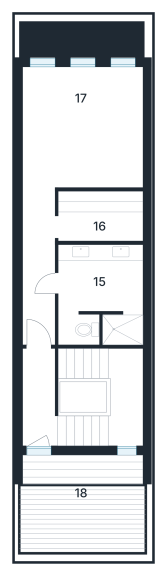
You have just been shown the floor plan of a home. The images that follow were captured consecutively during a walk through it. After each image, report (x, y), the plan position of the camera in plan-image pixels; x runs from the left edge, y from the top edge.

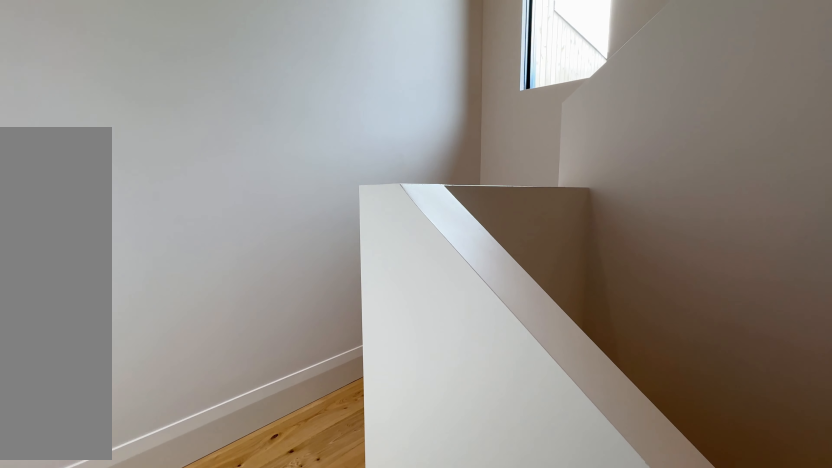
(91, 366)
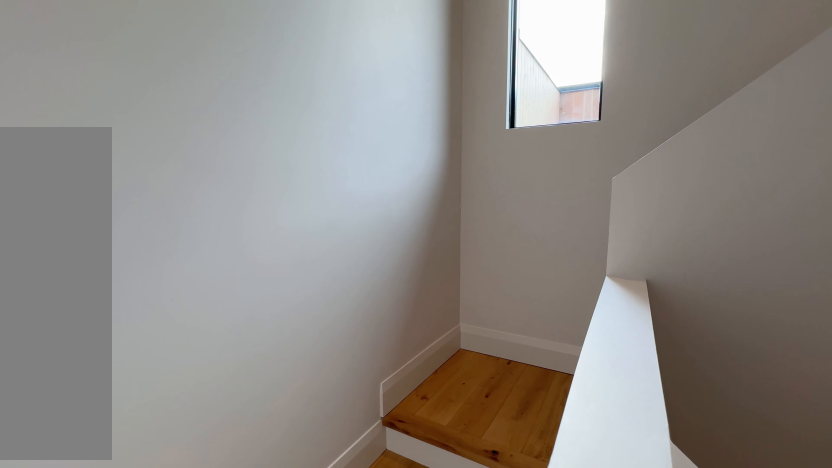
(104, 368)
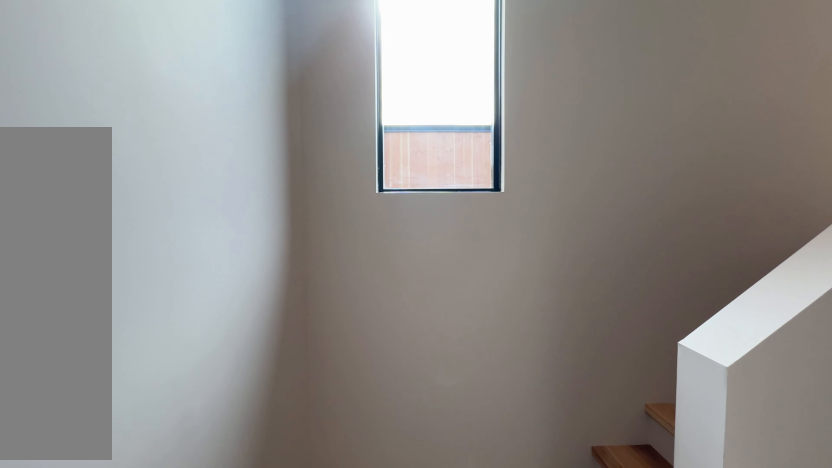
(120, 379)
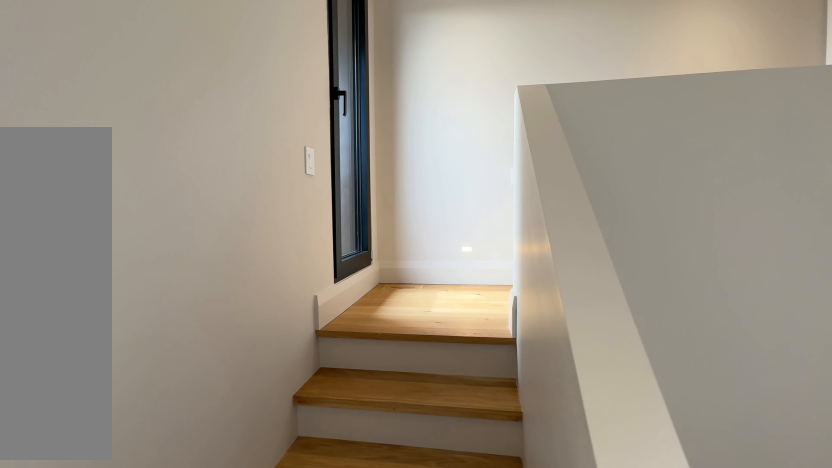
(121, 413)
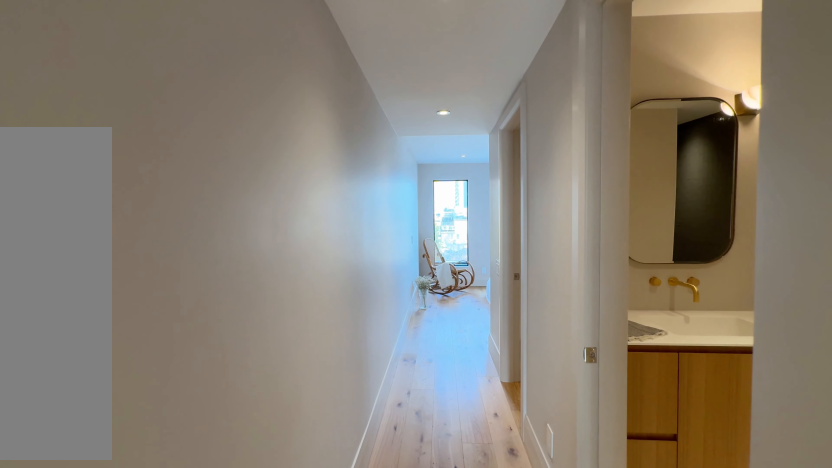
(40, 332)
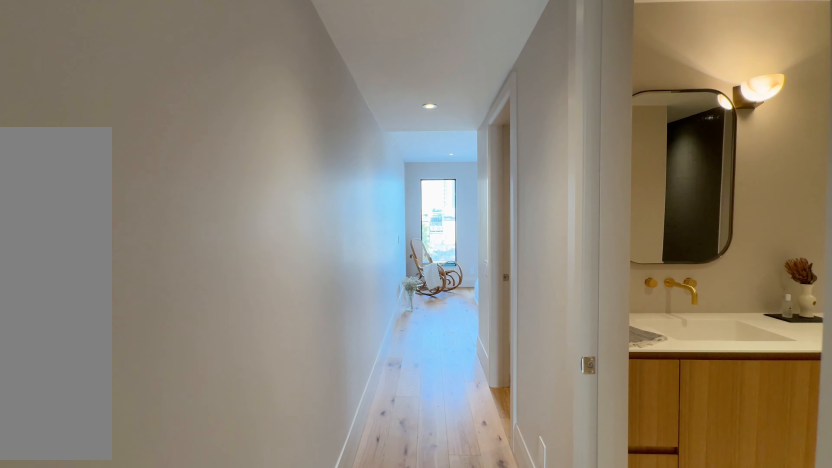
(40, 323)
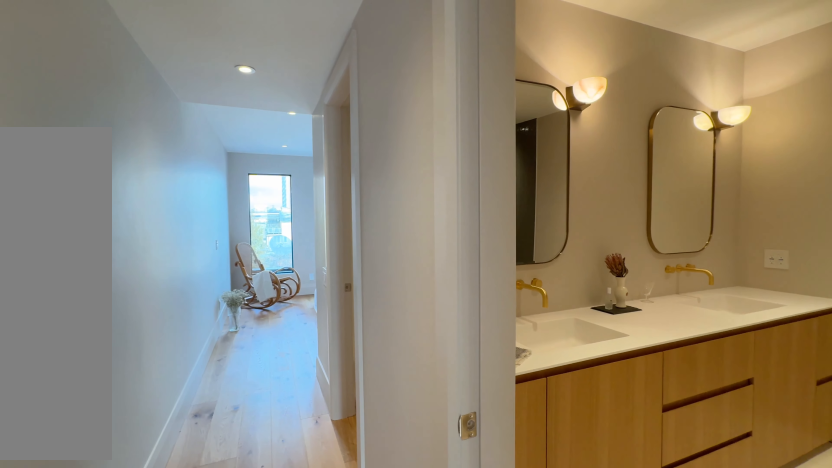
(39, 293)
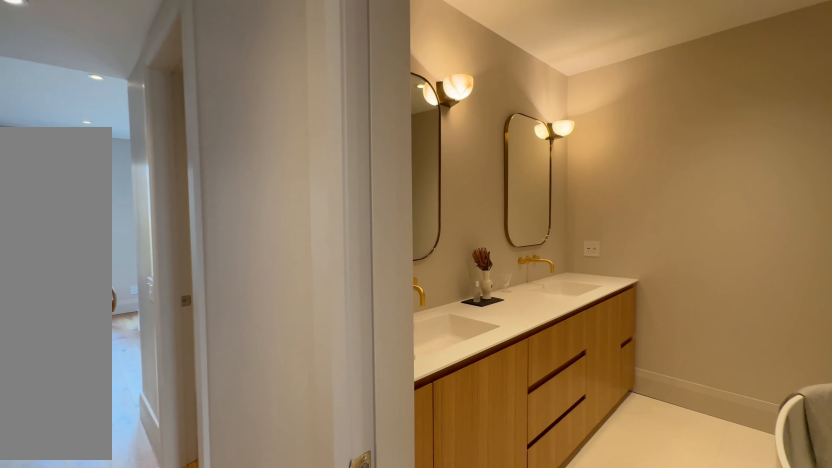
(39, 285)
